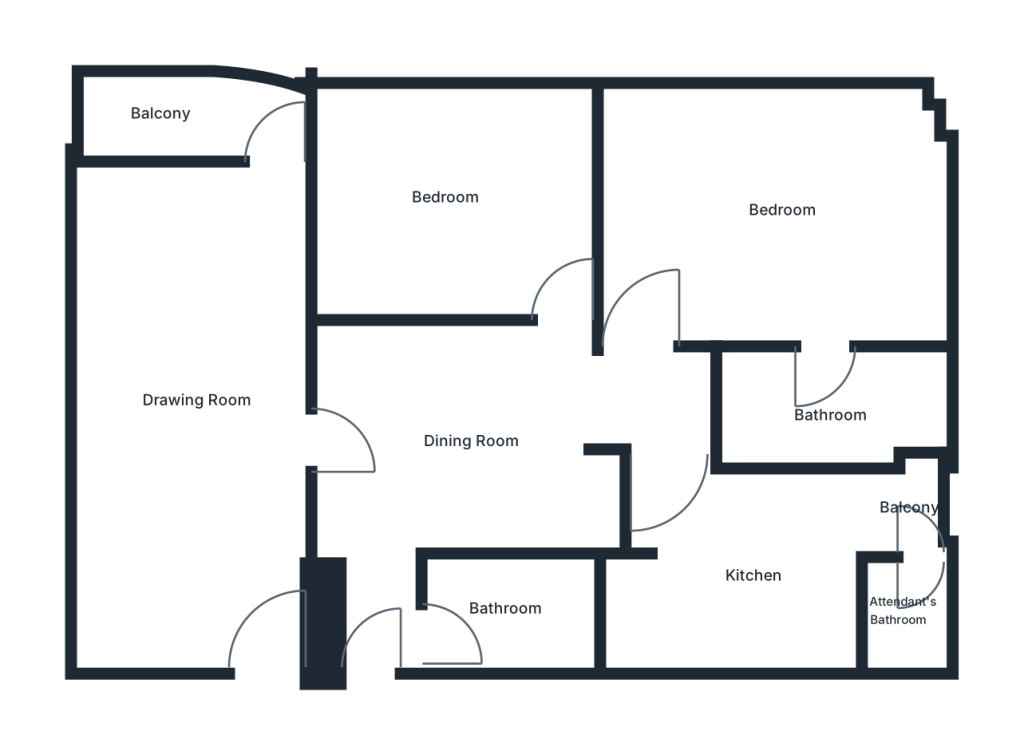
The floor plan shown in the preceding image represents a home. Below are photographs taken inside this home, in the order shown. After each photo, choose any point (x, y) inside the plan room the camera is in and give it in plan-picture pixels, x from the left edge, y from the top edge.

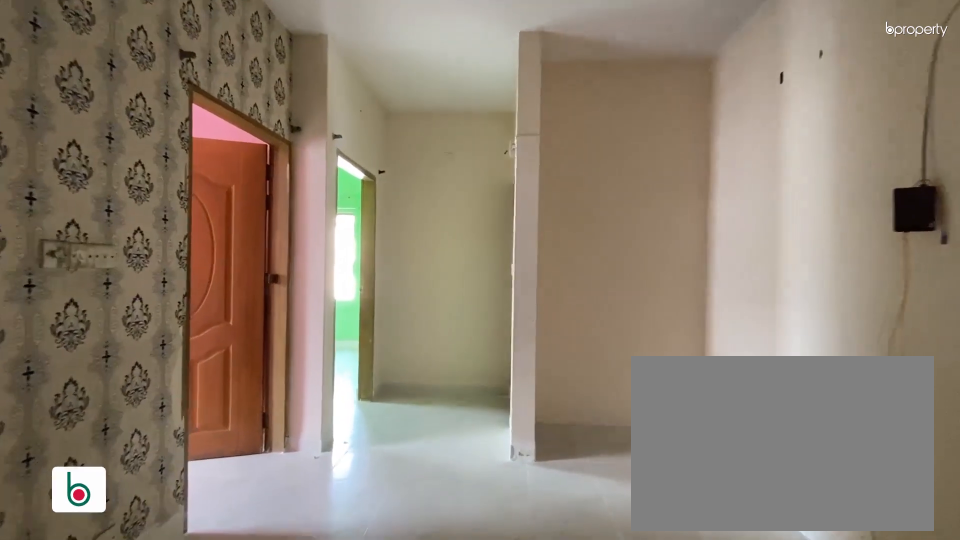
(454, 447)
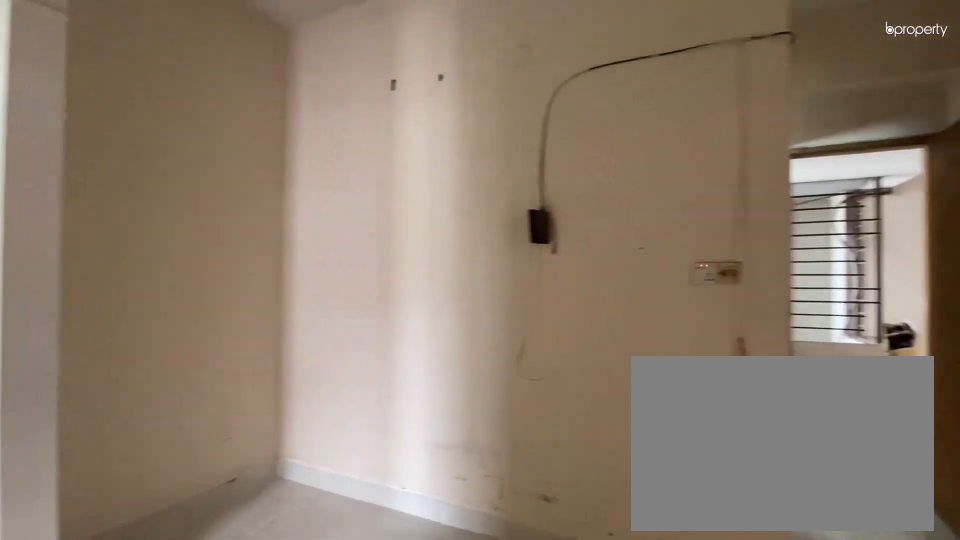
(454, 447)
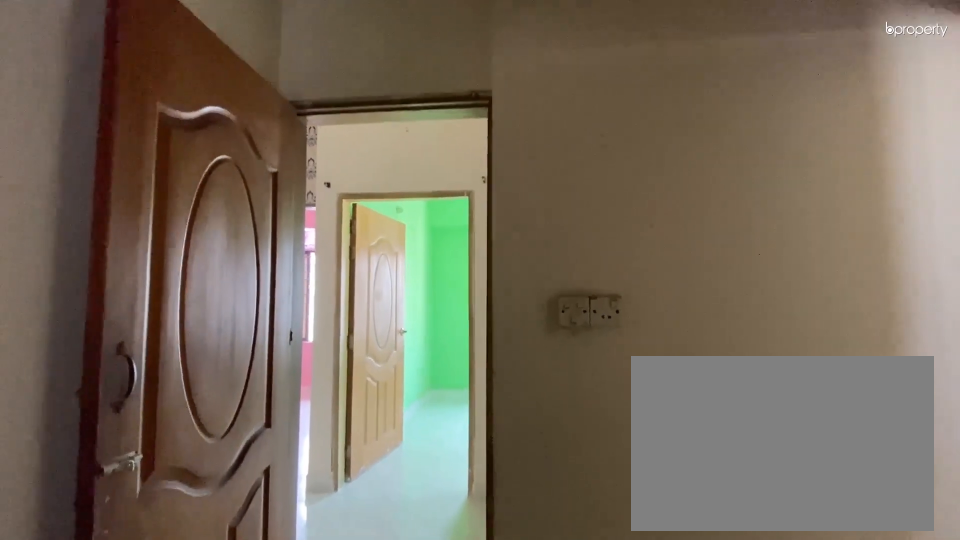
(738, 574)
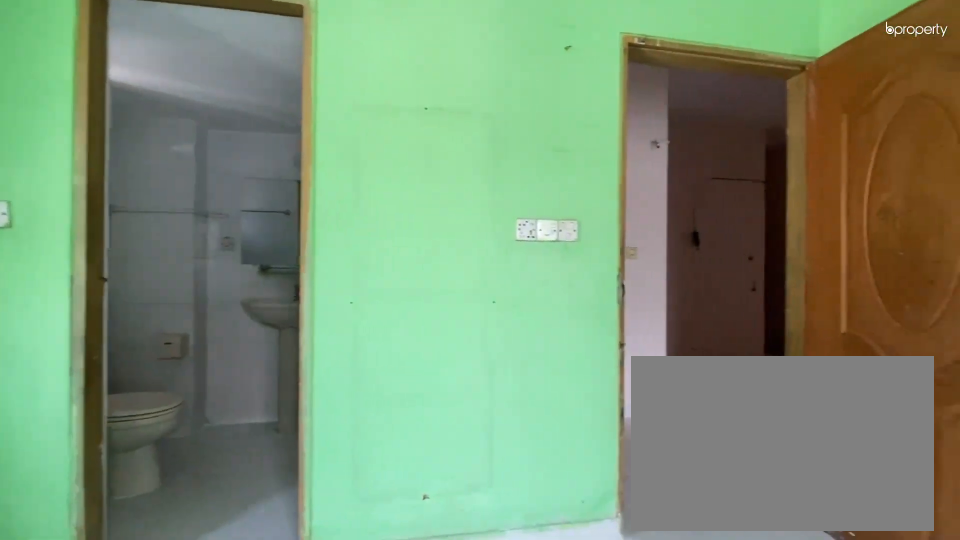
(776, 230)
